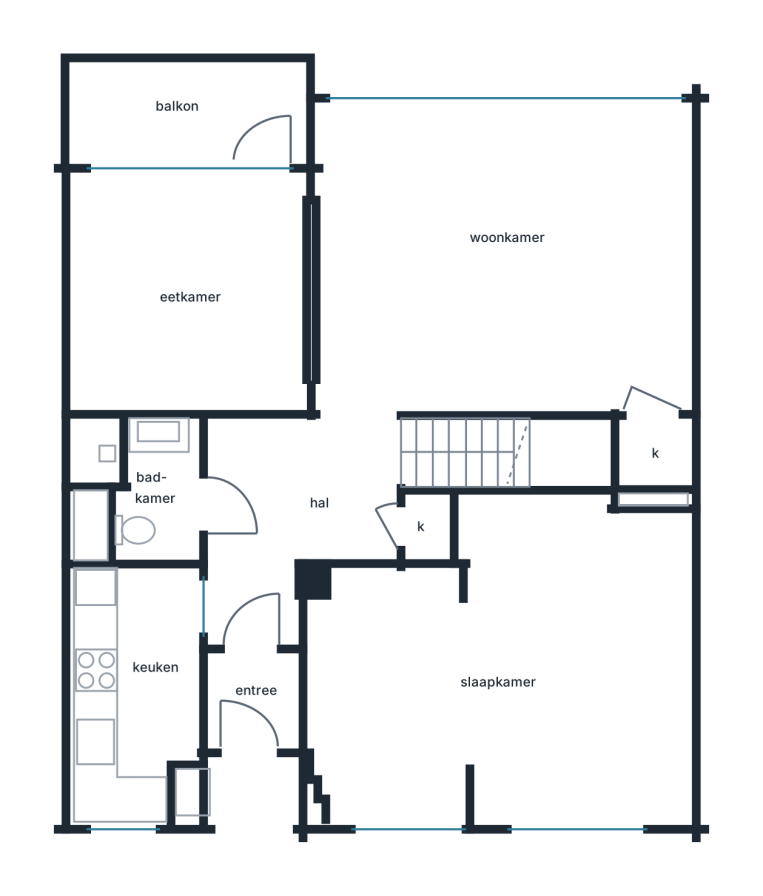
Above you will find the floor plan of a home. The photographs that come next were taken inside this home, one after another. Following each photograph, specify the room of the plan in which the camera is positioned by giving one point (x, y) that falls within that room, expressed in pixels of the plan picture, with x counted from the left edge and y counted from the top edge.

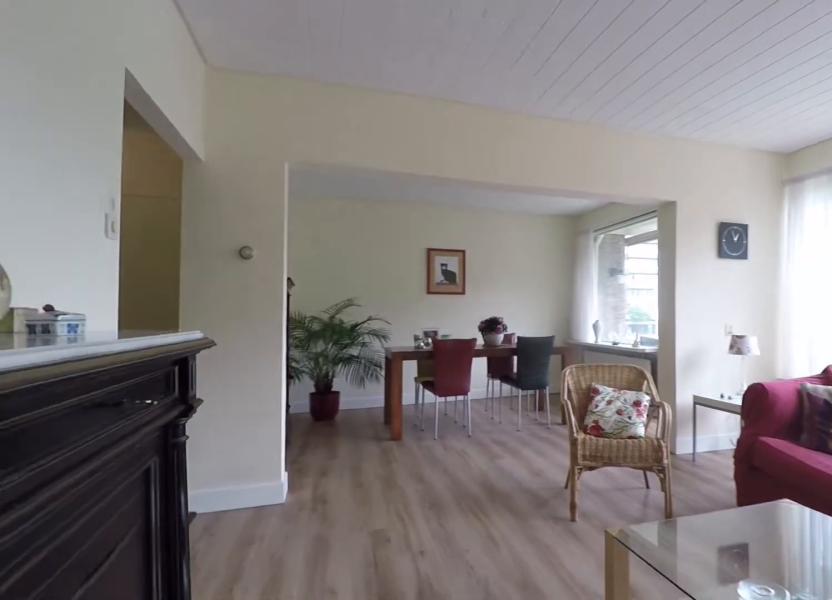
(396, 281)
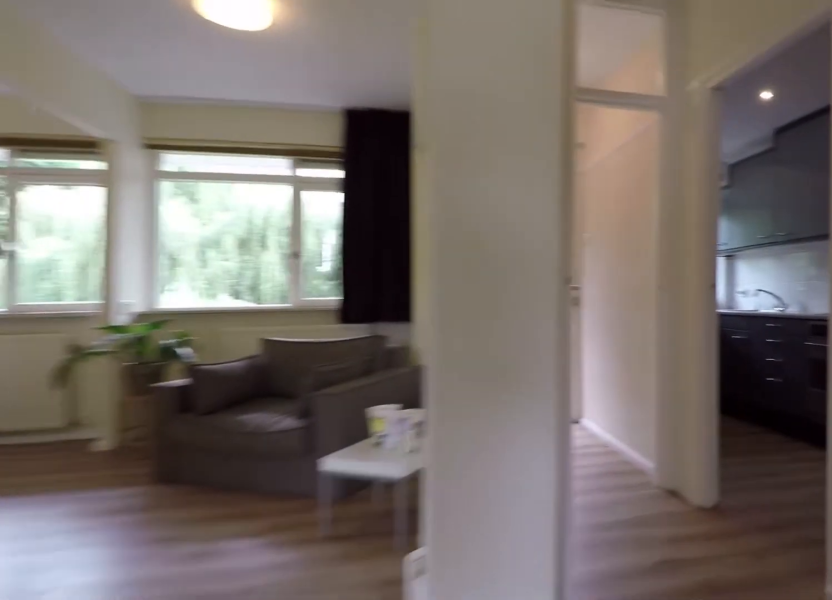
(285, 549)
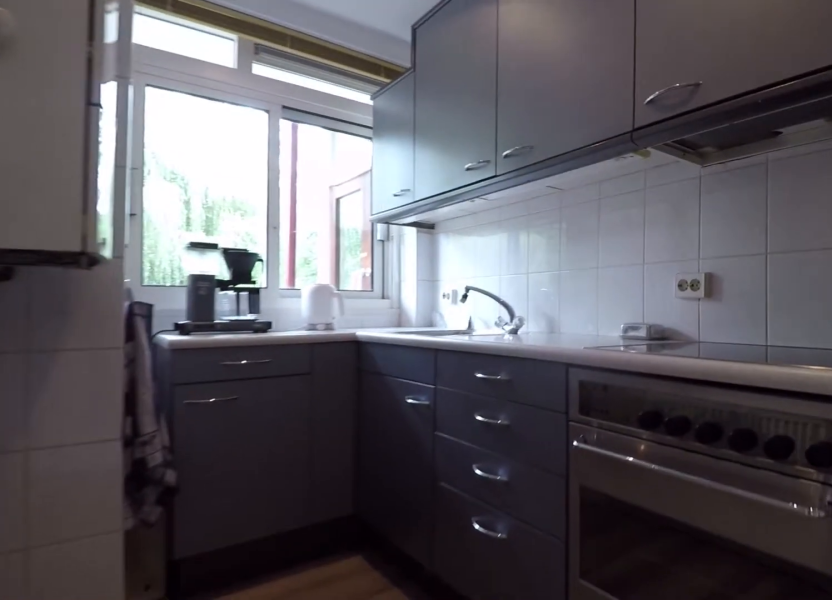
(133, 689)
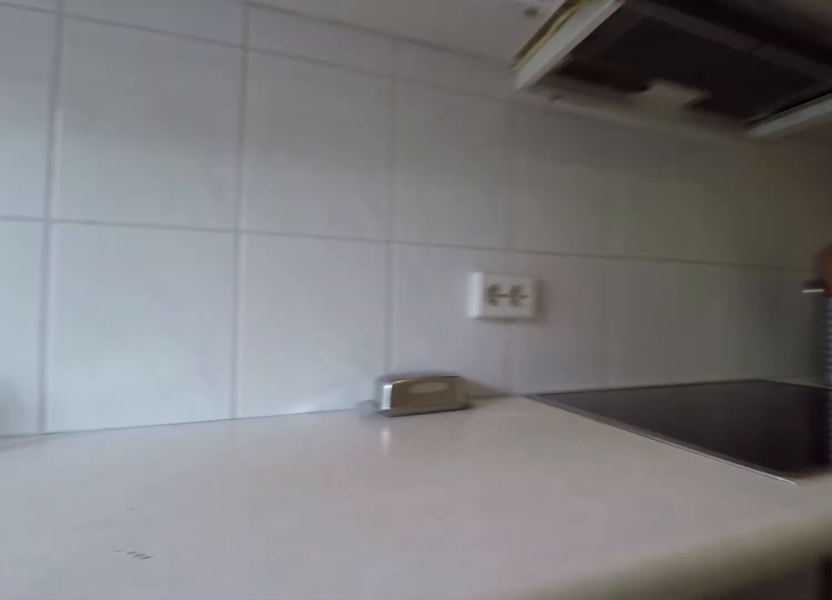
(133, 689)
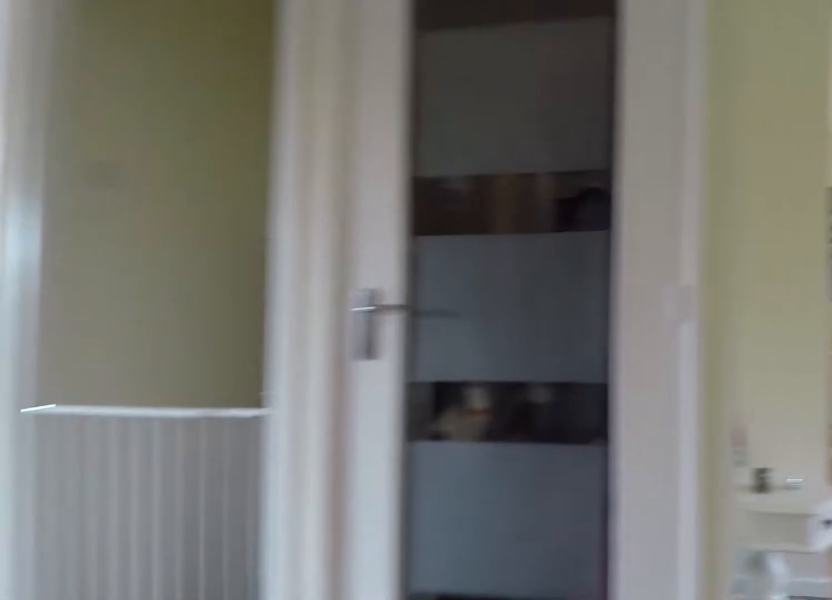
(285, 549)
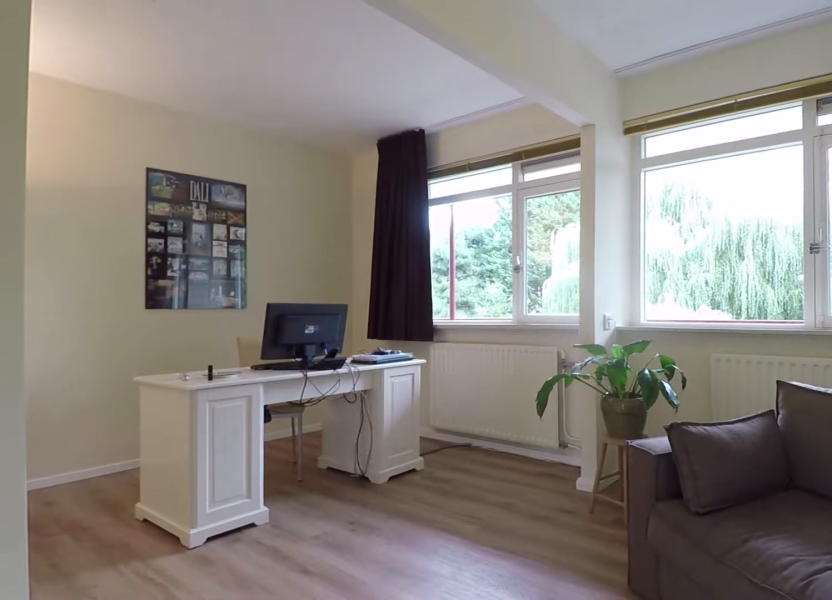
(508, 671)
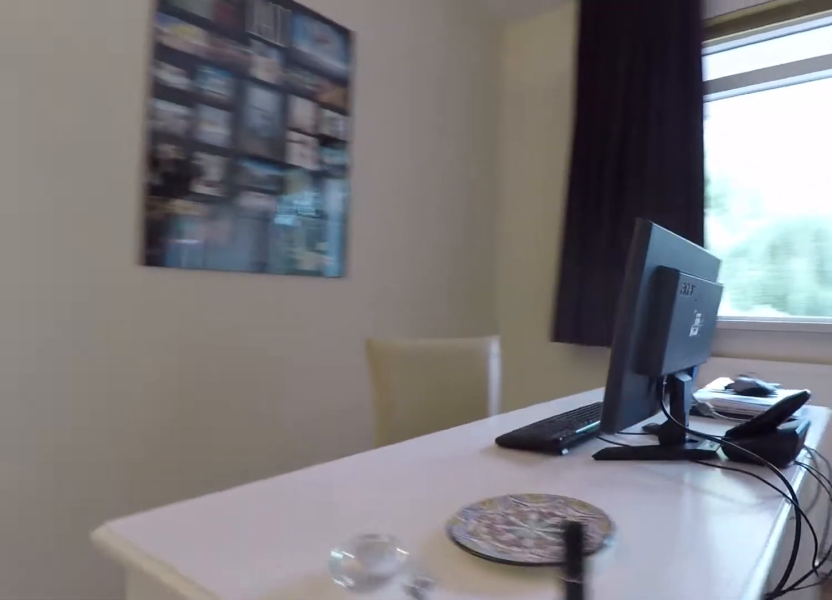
(508, 671)
